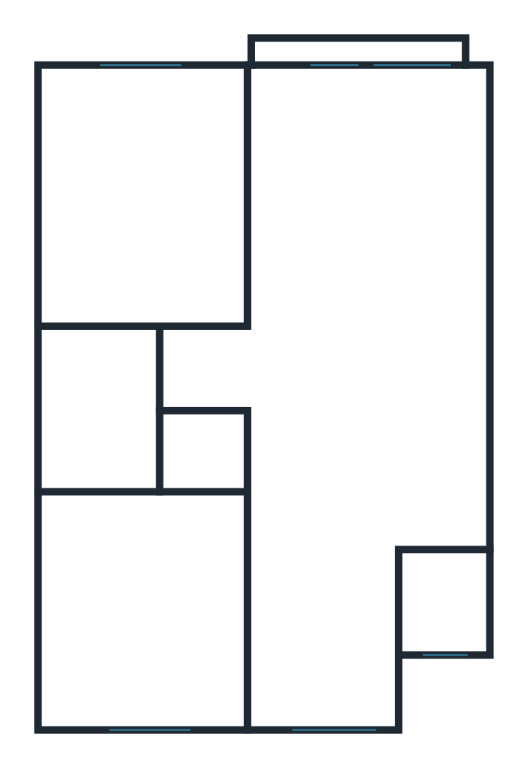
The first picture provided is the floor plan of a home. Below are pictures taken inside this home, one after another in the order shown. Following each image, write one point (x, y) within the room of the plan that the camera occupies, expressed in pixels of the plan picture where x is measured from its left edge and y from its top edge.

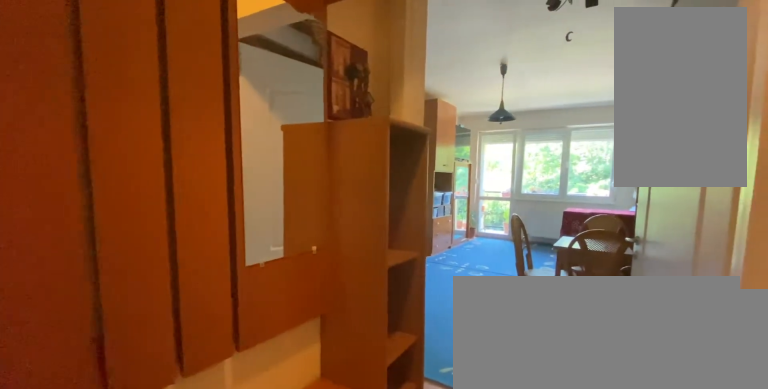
(441, 602)
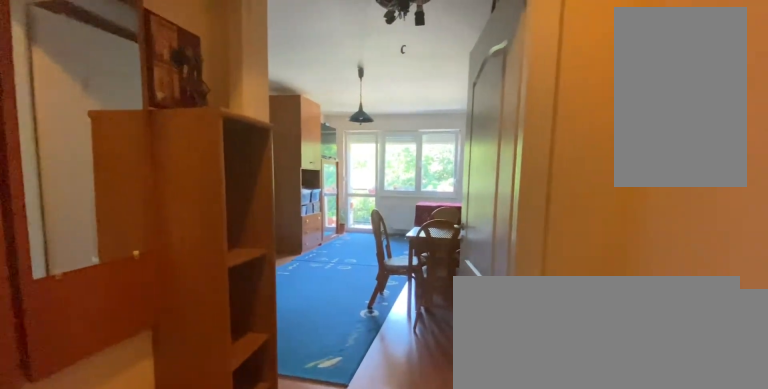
(441, 602)
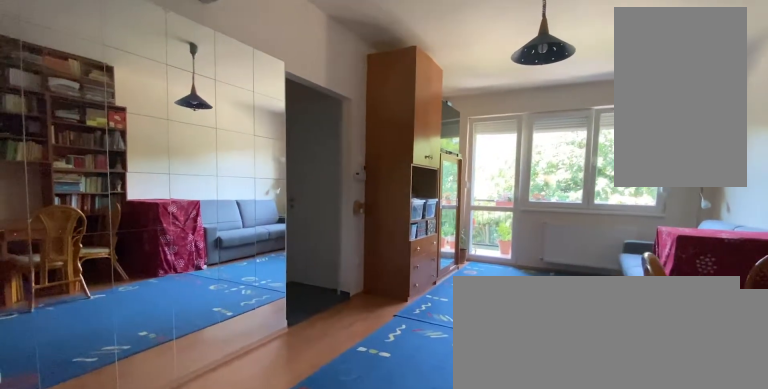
(342, 354)
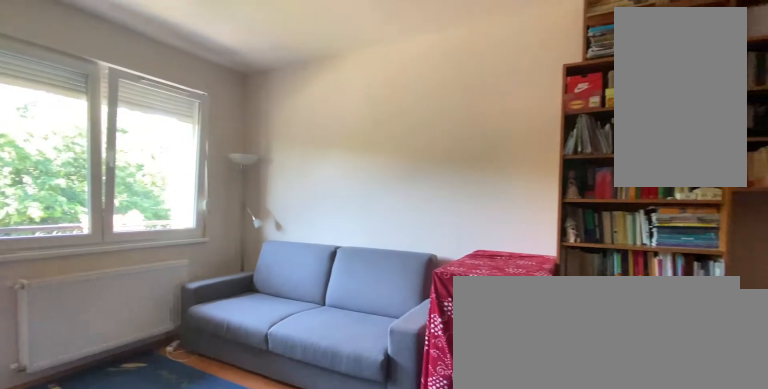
(342, 354)
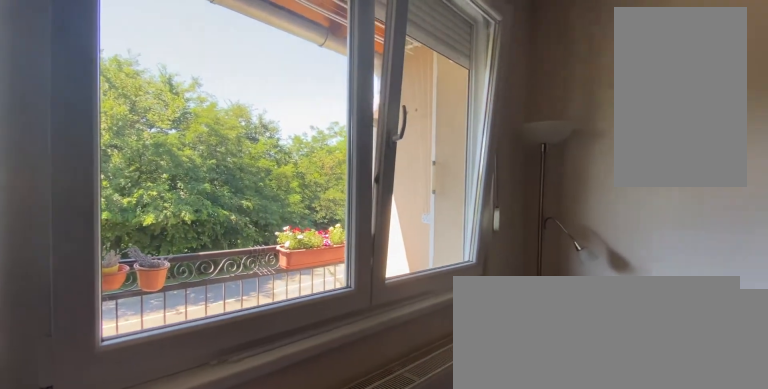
(342, 354)
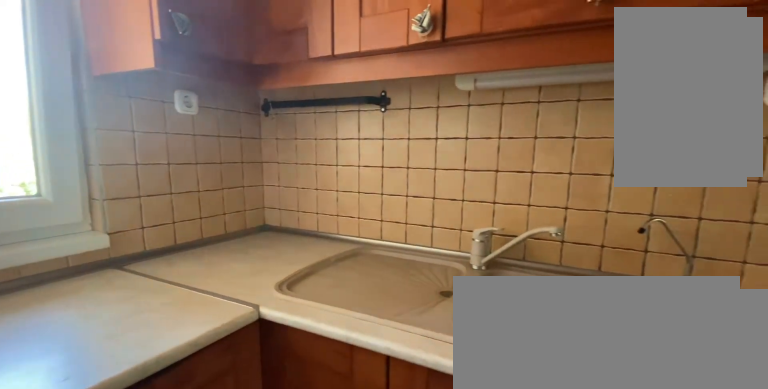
(318, 615)
